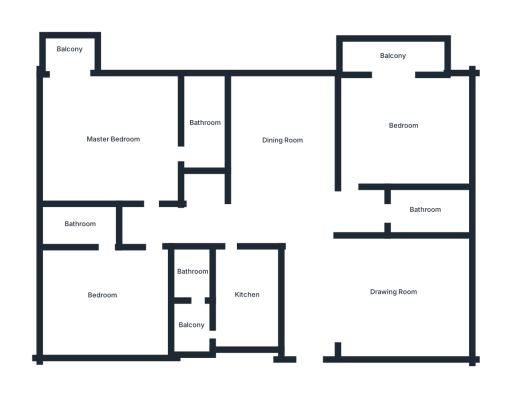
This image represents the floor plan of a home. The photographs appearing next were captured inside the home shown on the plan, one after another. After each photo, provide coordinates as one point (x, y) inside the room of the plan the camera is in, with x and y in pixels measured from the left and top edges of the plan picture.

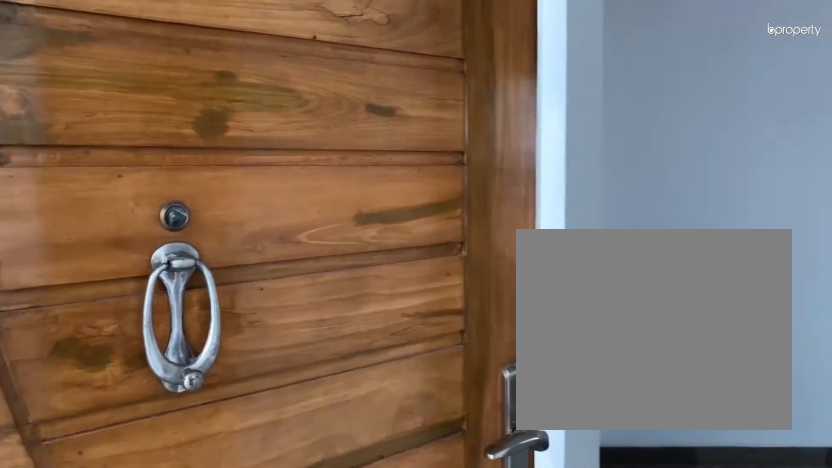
(311, 351)
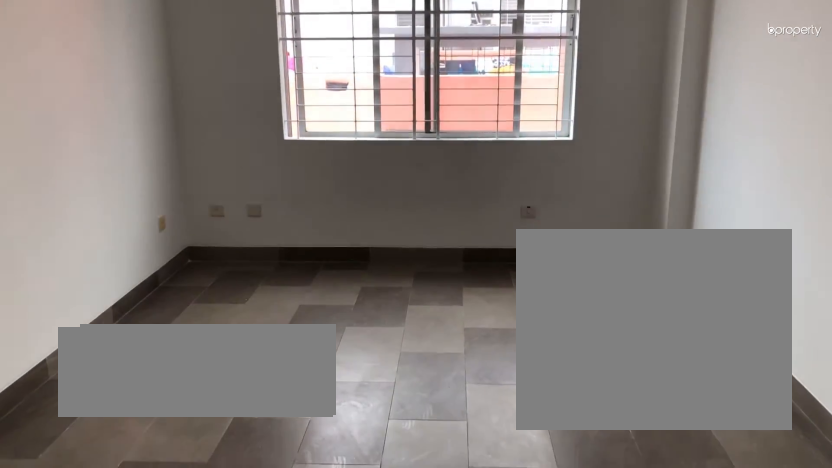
(389, 290)
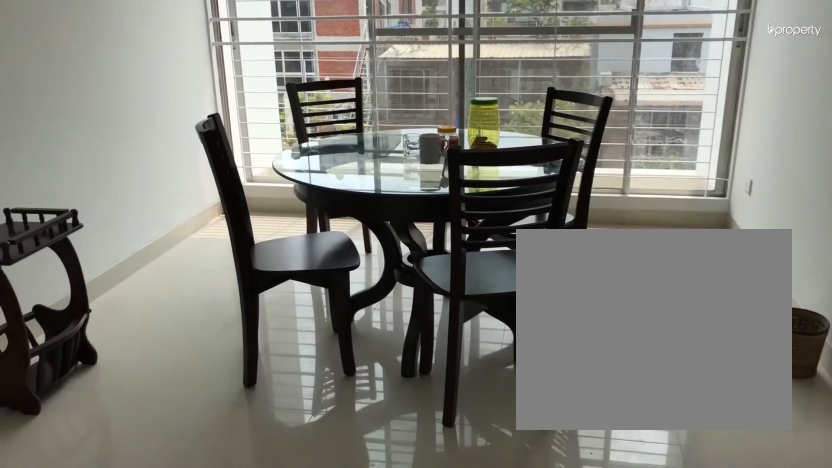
(283, 138)
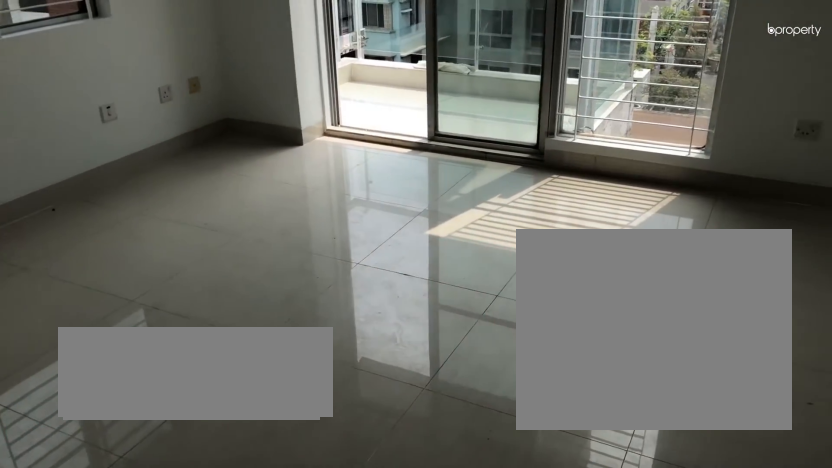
(113, 138)
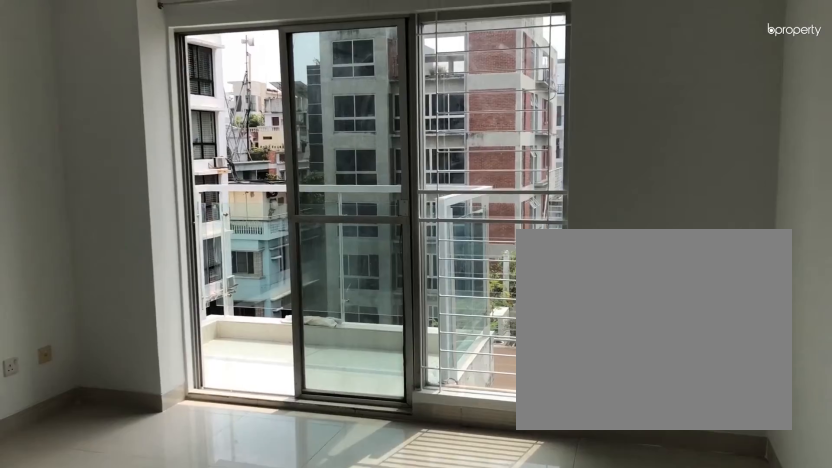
(113, 138)
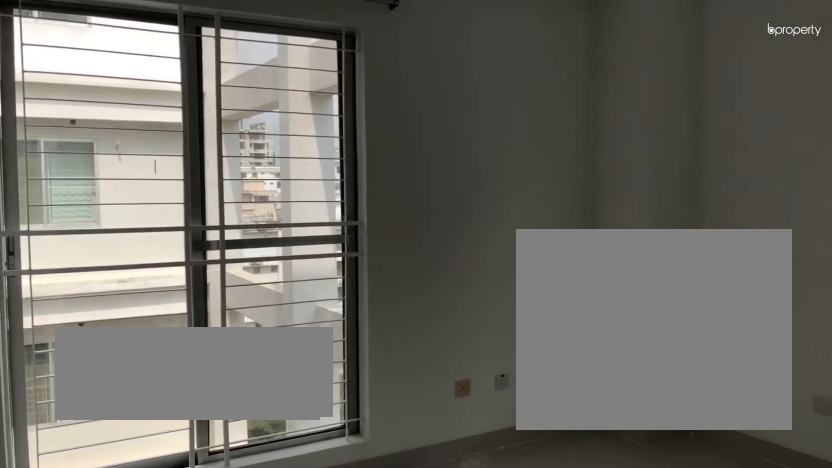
(102, 295)
